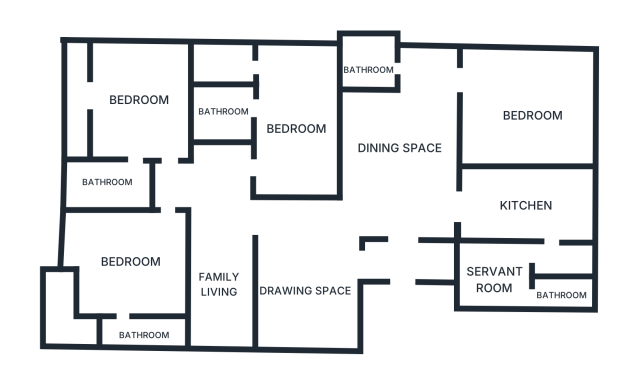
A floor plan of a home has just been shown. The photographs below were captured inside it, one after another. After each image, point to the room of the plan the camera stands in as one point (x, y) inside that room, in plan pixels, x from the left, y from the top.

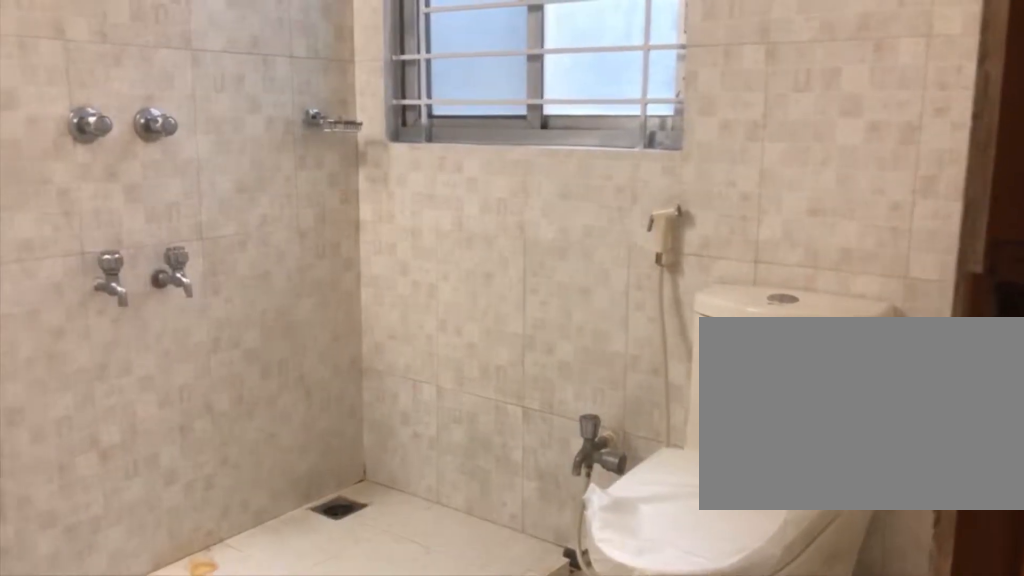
(375, 60)
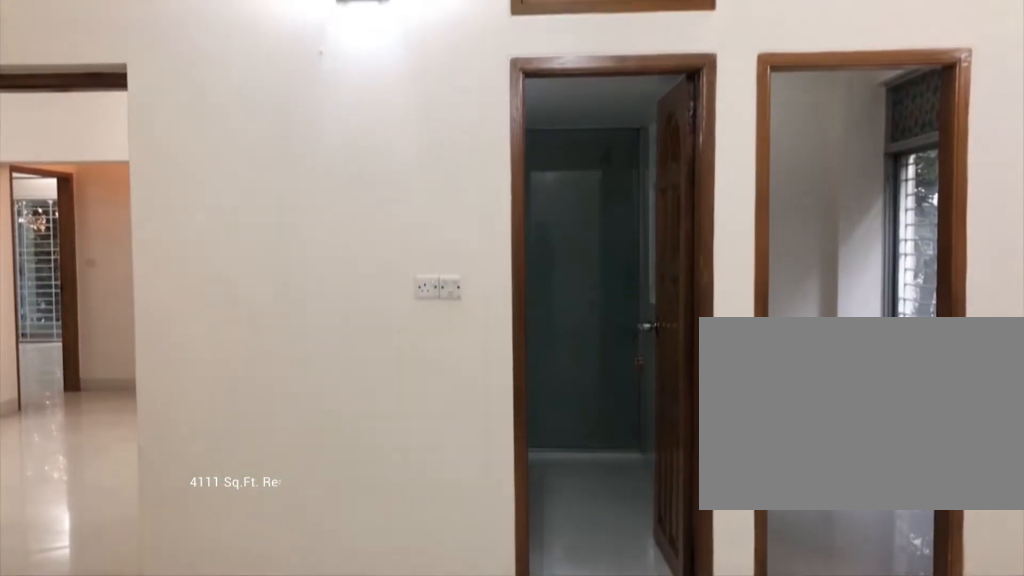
(294, 140)
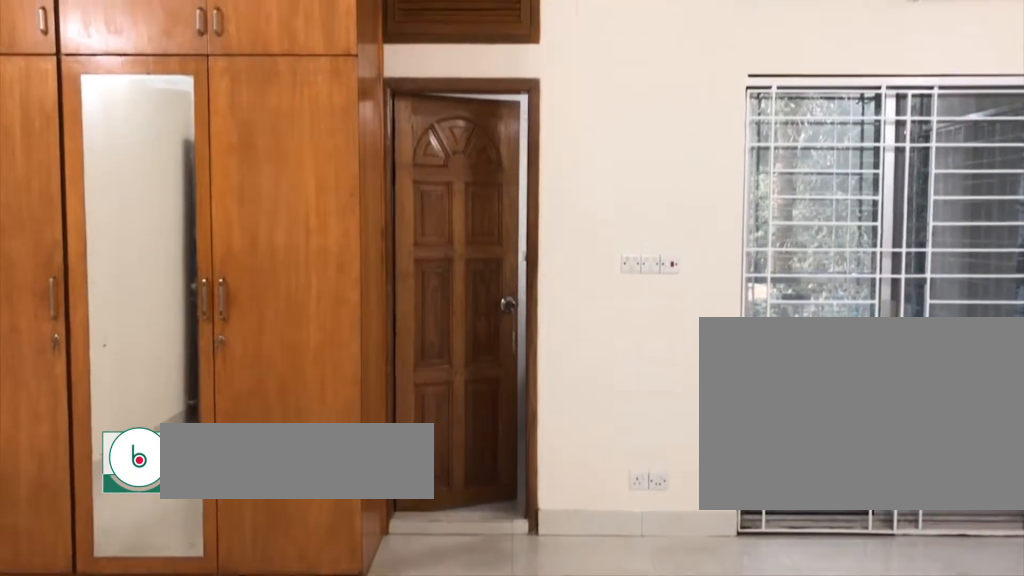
(142, 249)
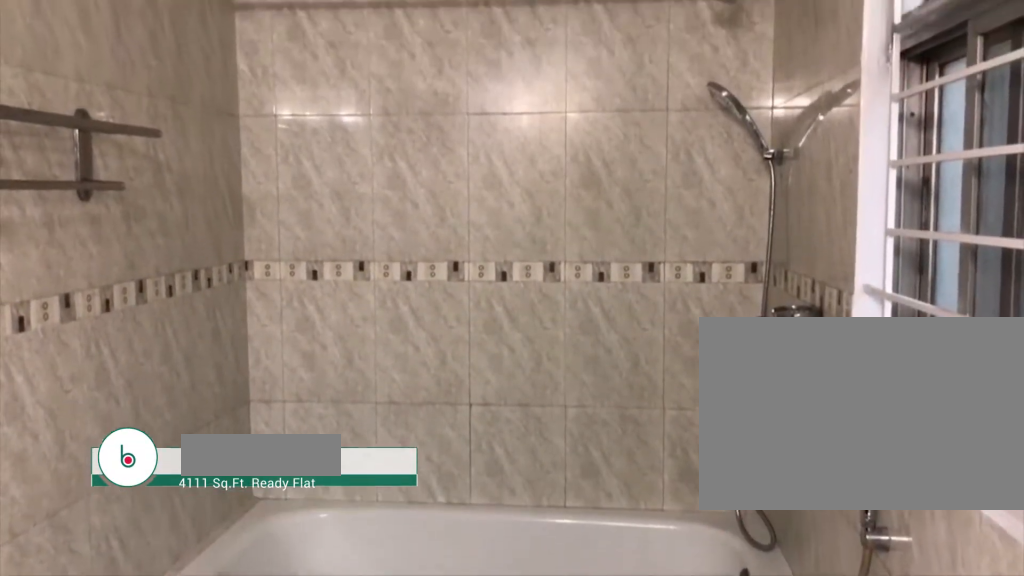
(123, 327)
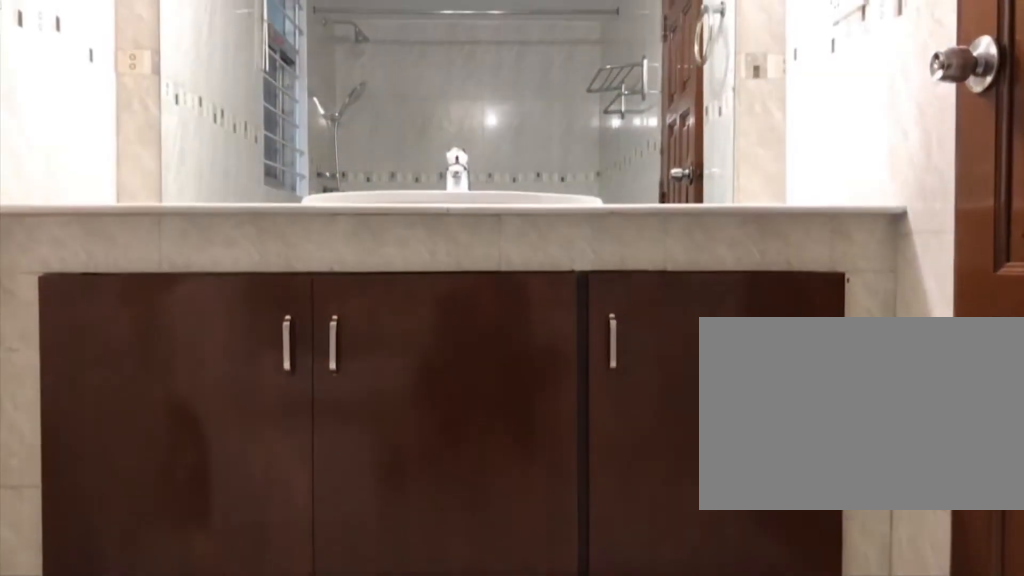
(123, 327)
